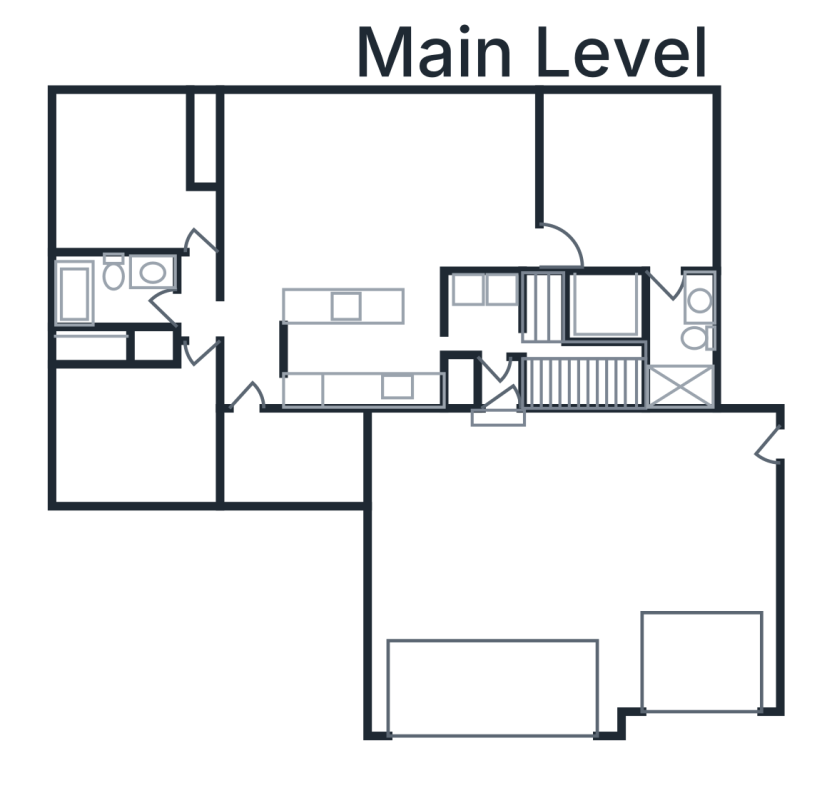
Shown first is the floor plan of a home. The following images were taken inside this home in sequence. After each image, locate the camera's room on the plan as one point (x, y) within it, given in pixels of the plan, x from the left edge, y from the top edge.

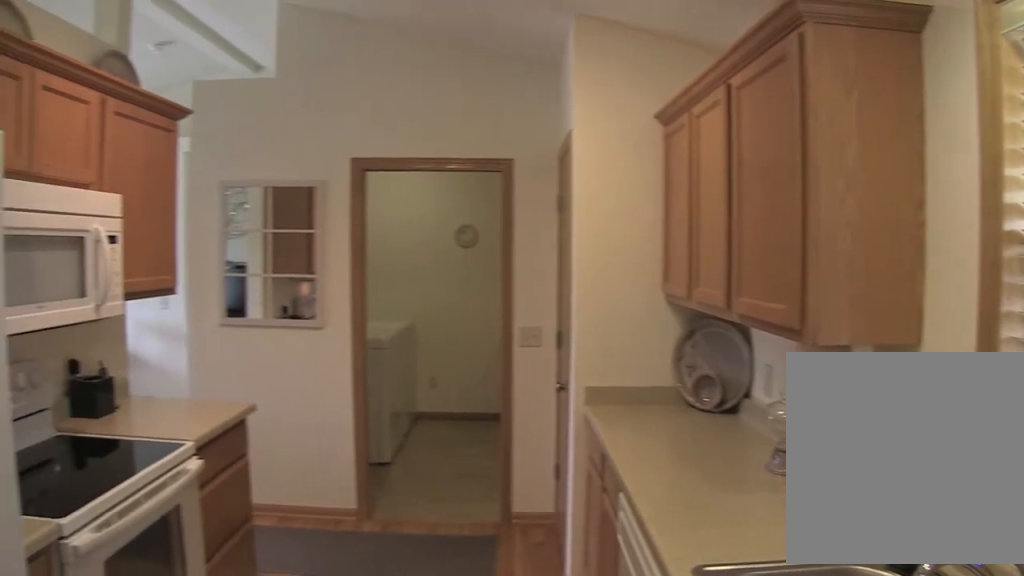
(363, 351)
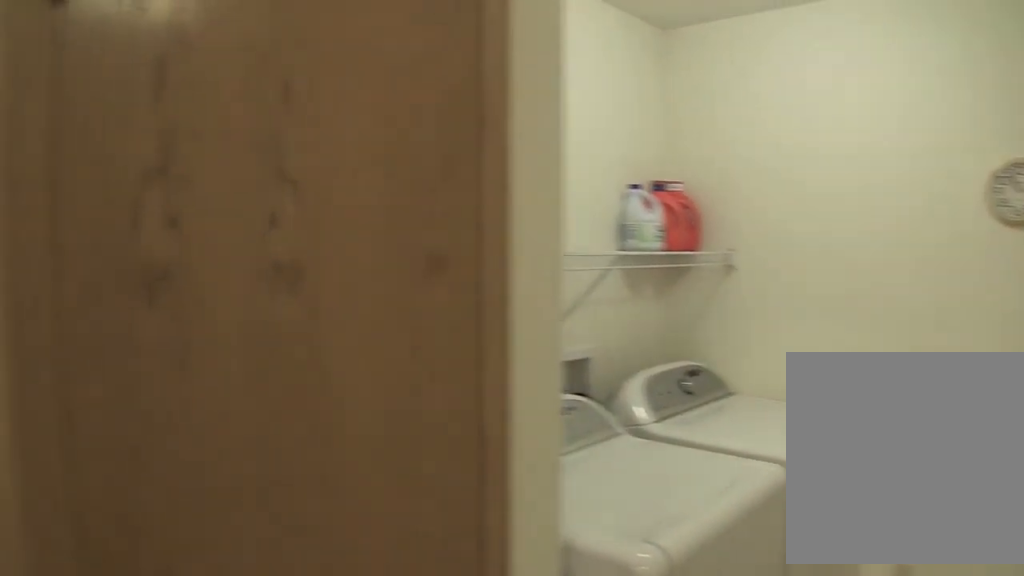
(487, 332)
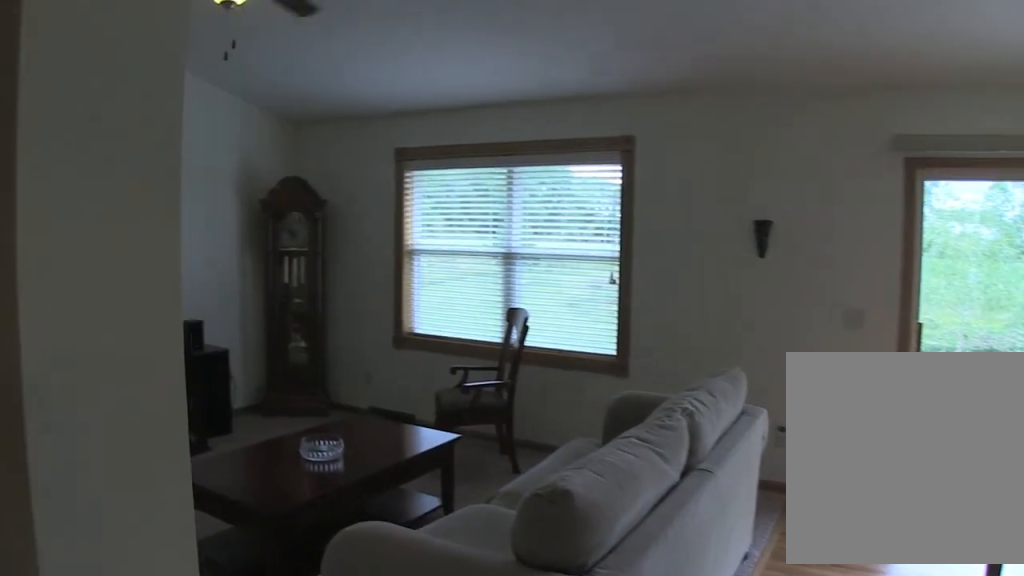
(334, 190)
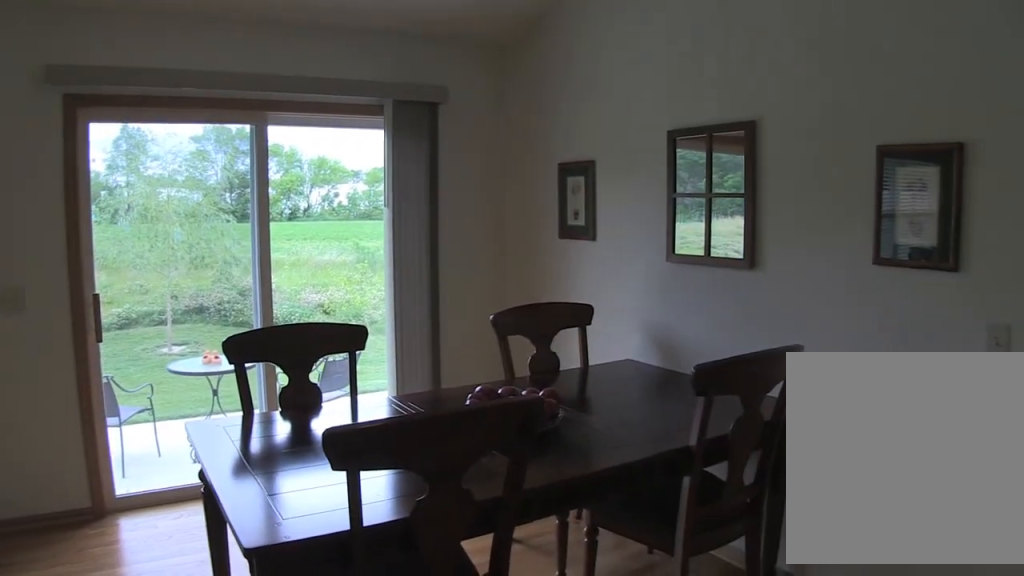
(488, 184)
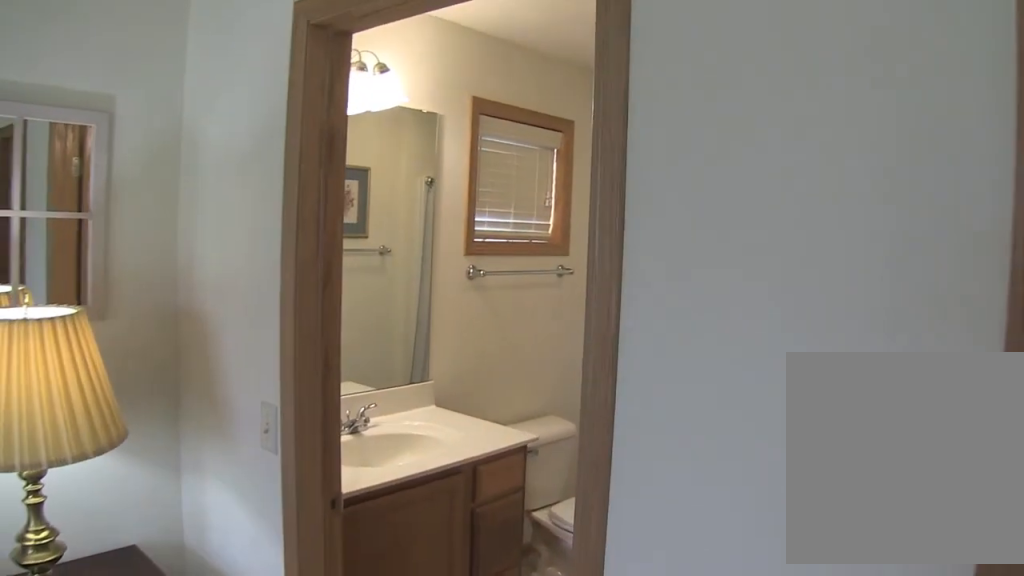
(627, 181)
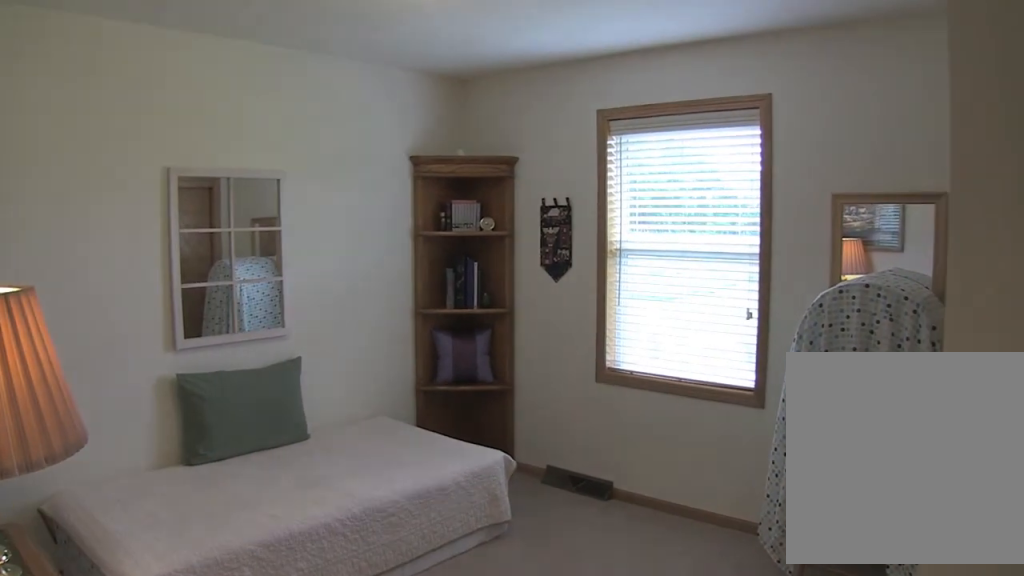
(132, 177)
